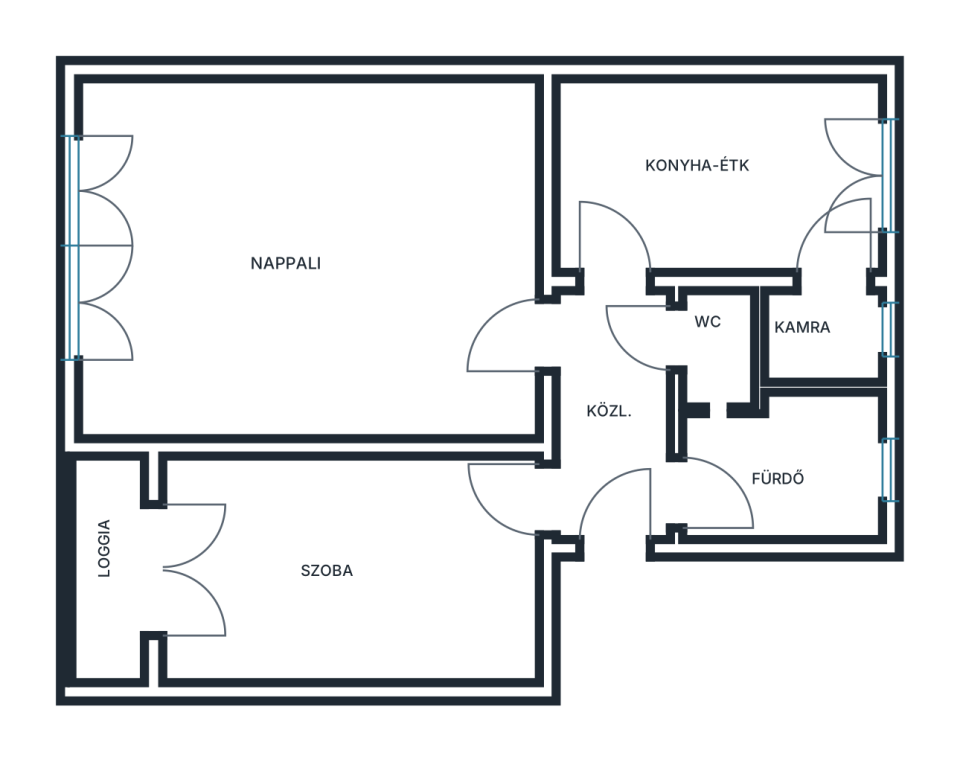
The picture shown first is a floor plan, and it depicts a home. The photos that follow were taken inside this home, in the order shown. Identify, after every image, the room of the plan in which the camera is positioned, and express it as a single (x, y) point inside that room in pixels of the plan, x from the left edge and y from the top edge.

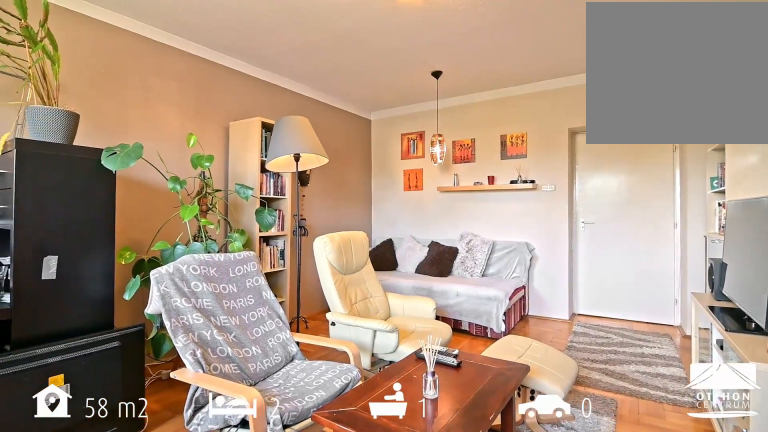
(312, 259)
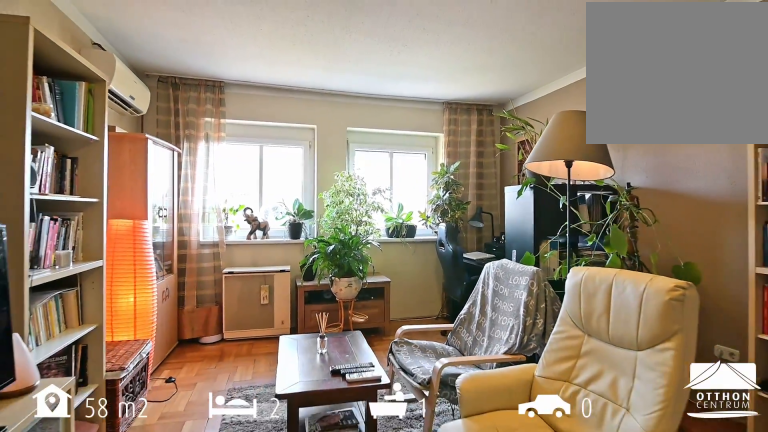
(312, 258)
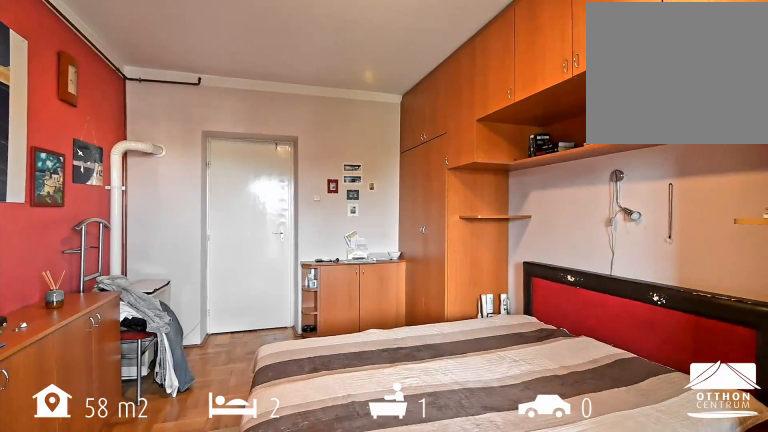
(354, 571)
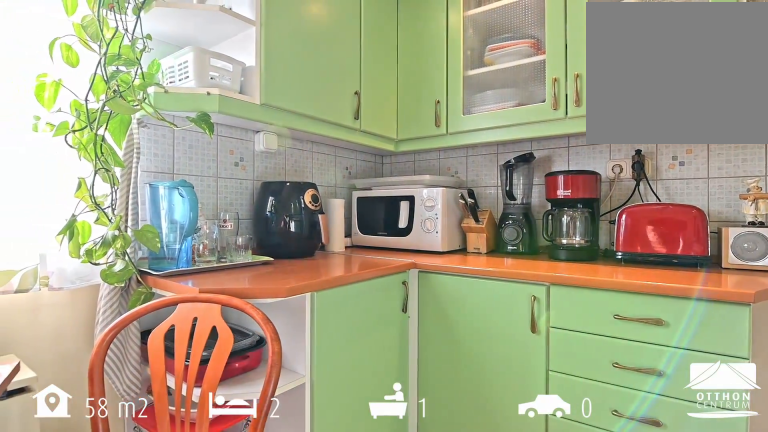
(721, 176)
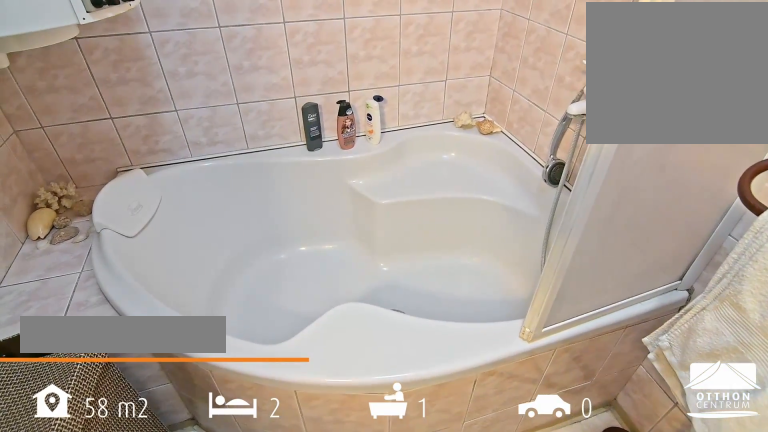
(787, 473)
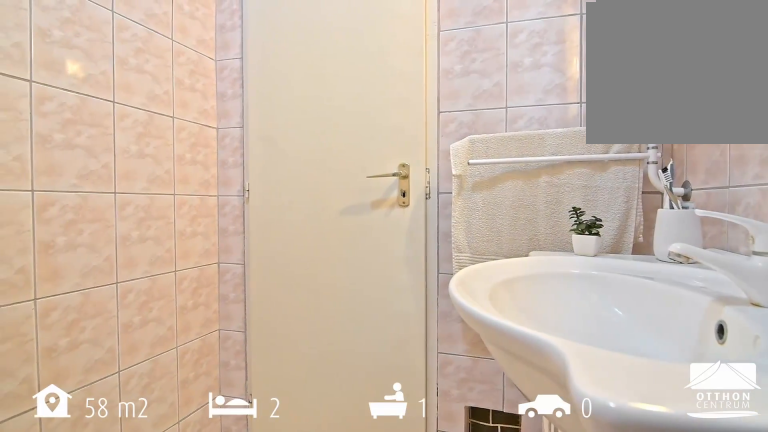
(787, 473)
